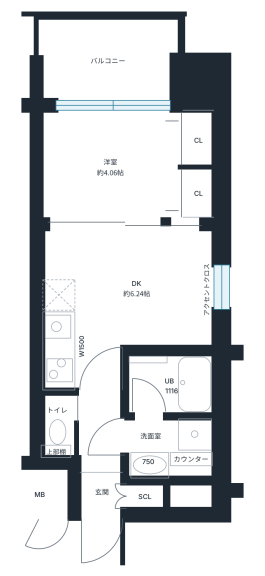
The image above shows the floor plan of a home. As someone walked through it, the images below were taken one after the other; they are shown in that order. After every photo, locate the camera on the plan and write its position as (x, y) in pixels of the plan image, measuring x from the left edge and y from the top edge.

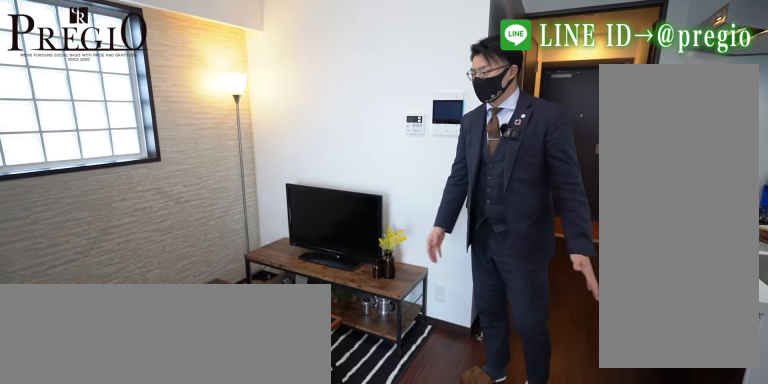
(135, 292)
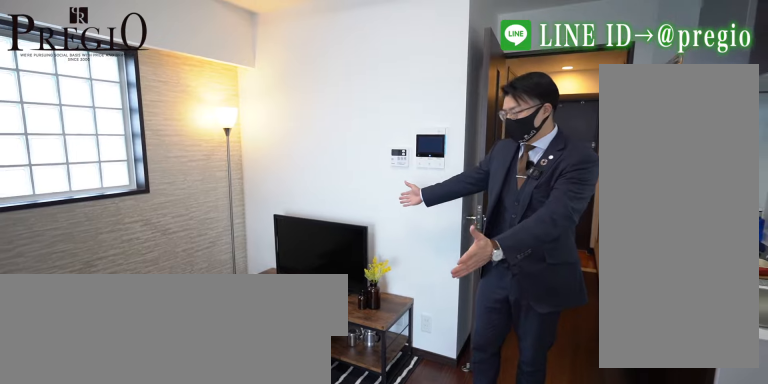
(135, 291)
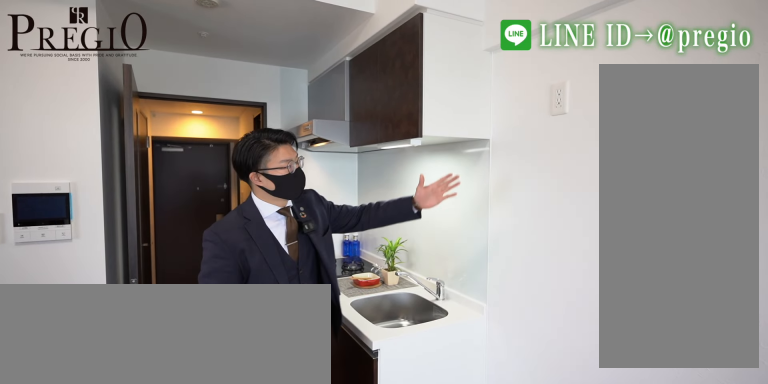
(58, 292)
